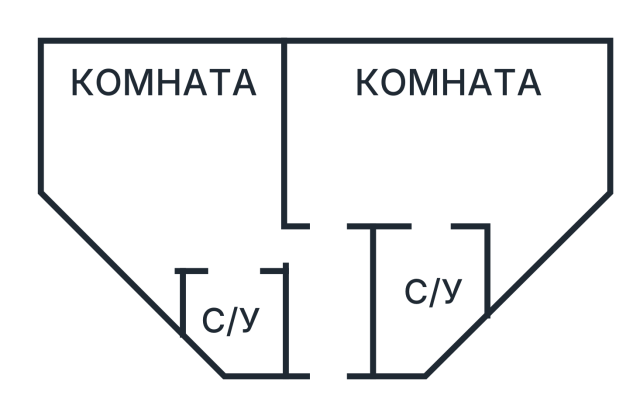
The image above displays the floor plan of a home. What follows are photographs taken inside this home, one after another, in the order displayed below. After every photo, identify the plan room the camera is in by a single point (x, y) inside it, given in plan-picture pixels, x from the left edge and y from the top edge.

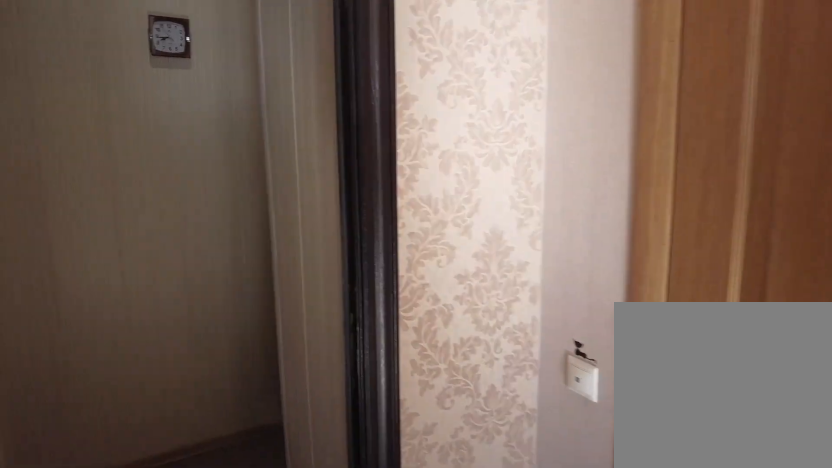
(268, 246)
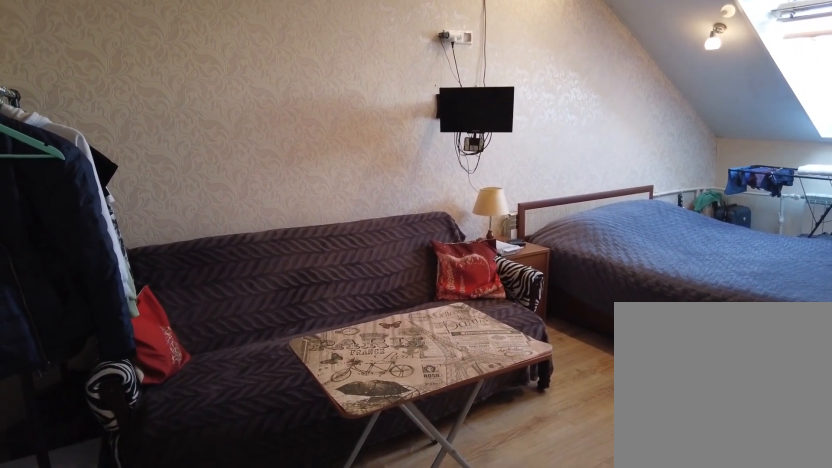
(359, 194)
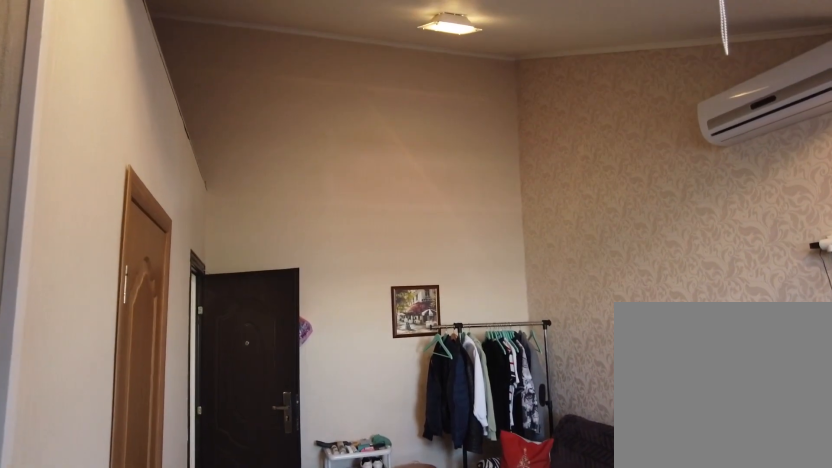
(359, 194)
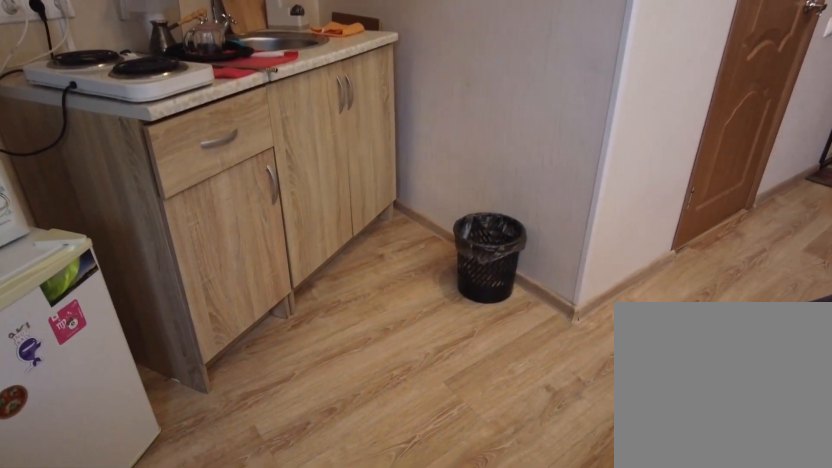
(578, 167)
